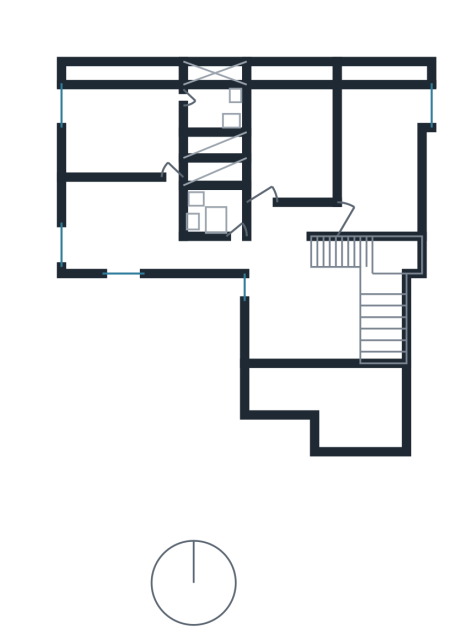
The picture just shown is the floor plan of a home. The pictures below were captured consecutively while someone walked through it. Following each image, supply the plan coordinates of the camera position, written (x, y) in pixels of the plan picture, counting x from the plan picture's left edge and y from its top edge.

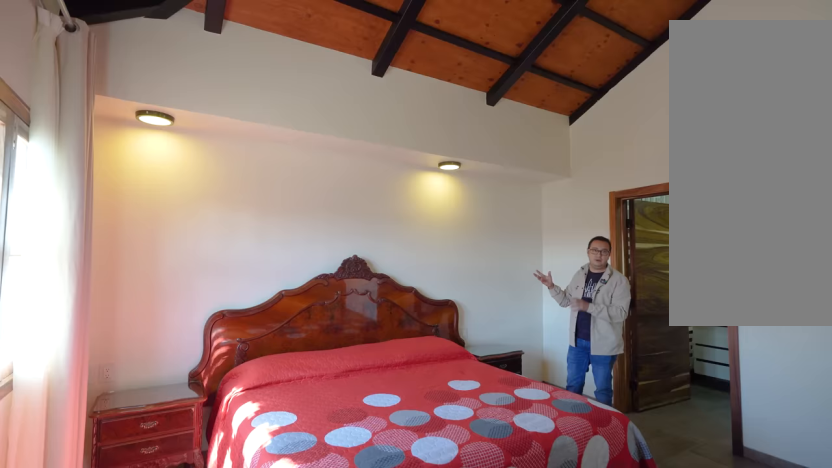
(170, 150)
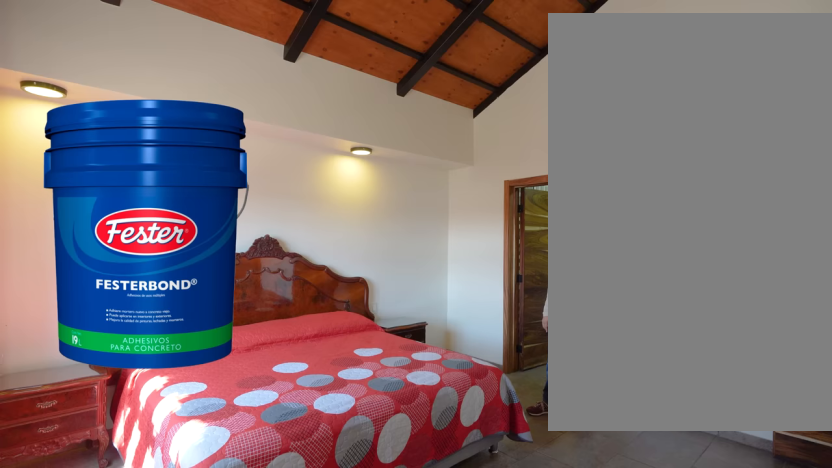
(125, 157)
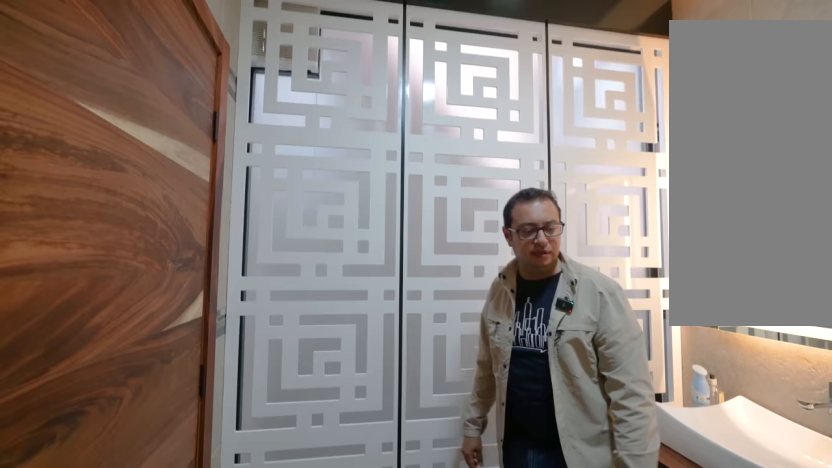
(215, 105)
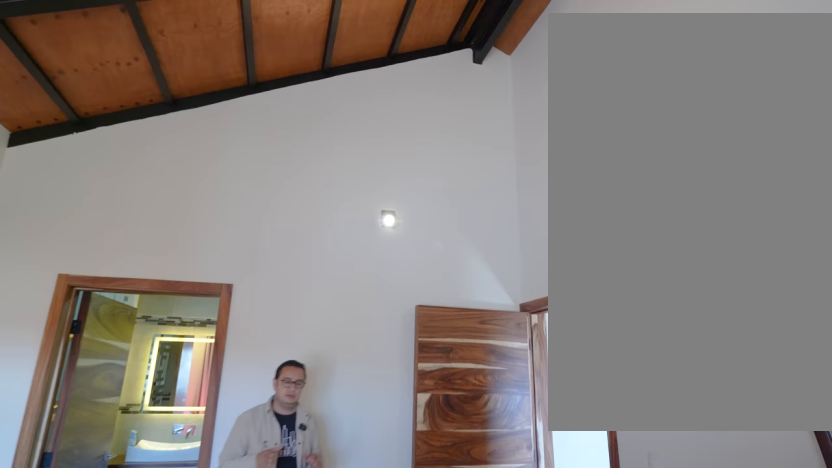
(161, 119)
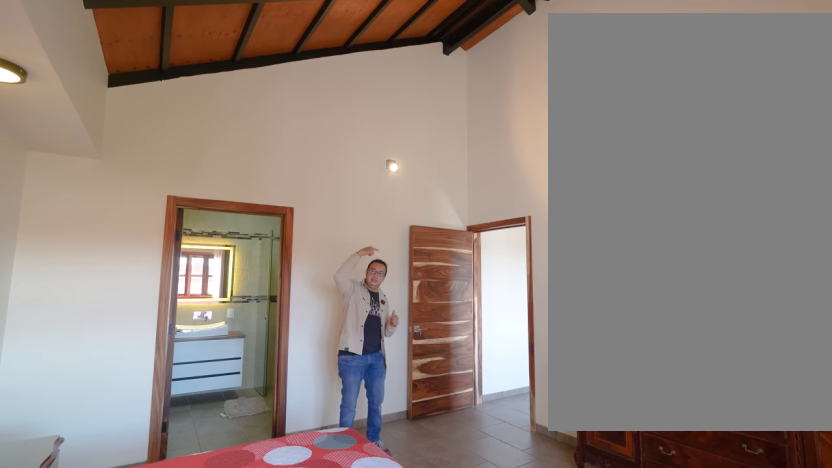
(115, 142)
